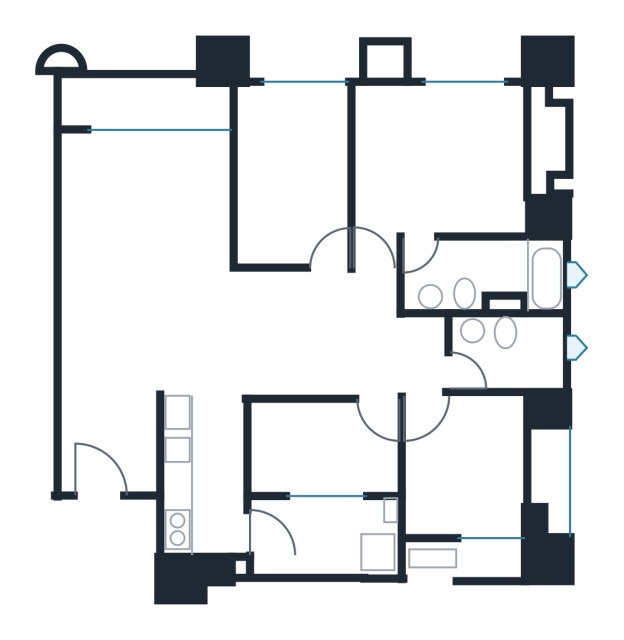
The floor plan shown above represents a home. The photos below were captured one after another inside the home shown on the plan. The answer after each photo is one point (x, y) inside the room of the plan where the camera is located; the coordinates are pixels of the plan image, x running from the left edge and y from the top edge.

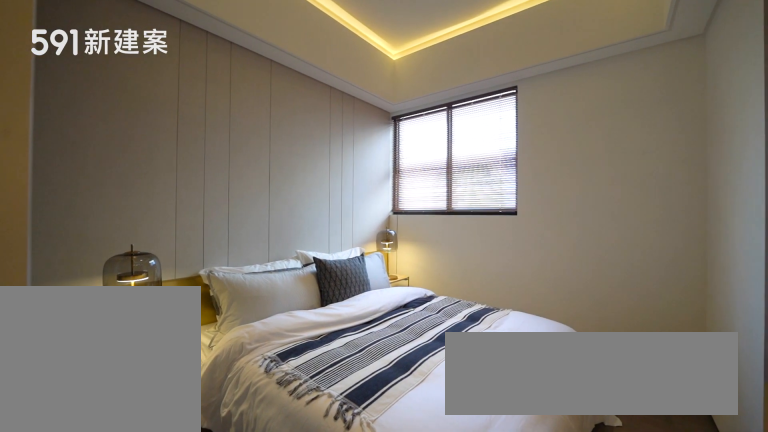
(465, 471)
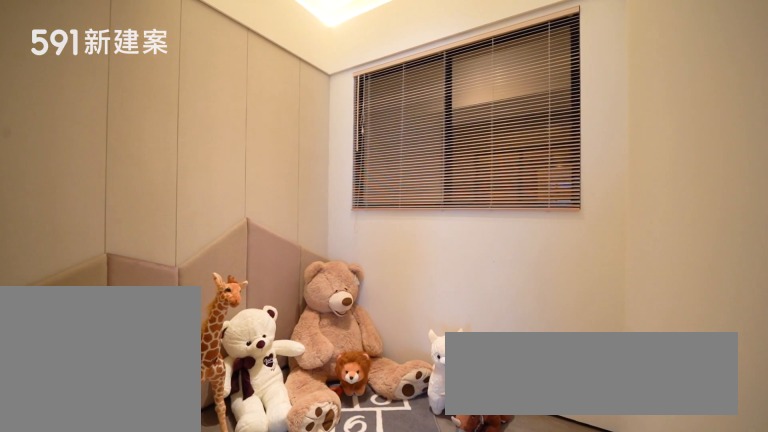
(319, 449)
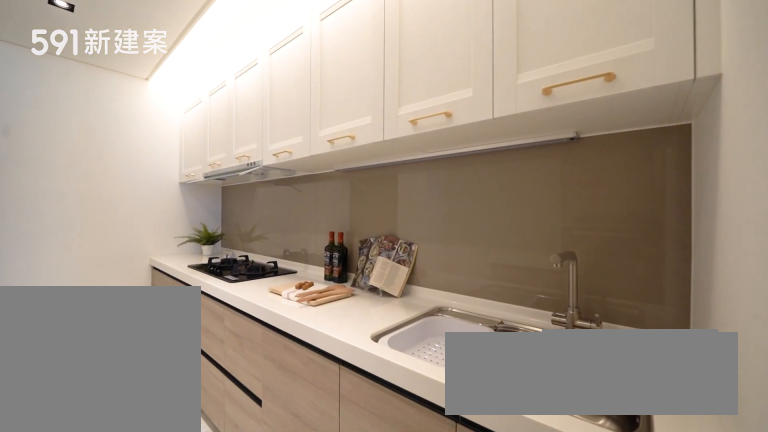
(201, 482)
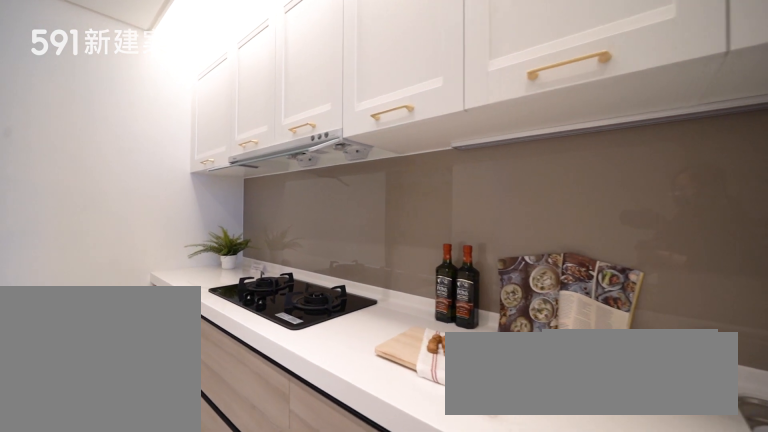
(201, 482)
